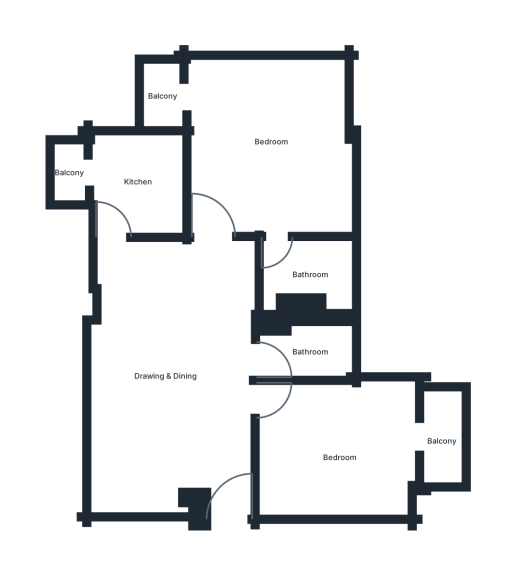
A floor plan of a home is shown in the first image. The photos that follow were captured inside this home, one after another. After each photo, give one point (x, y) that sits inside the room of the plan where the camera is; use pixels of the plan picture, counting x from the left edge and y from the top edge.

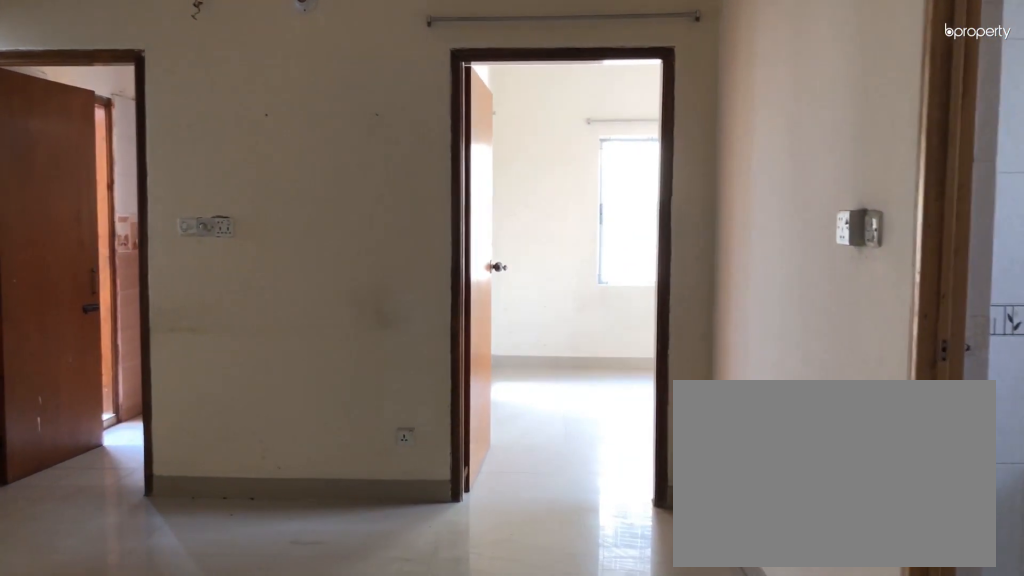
(166, 363)
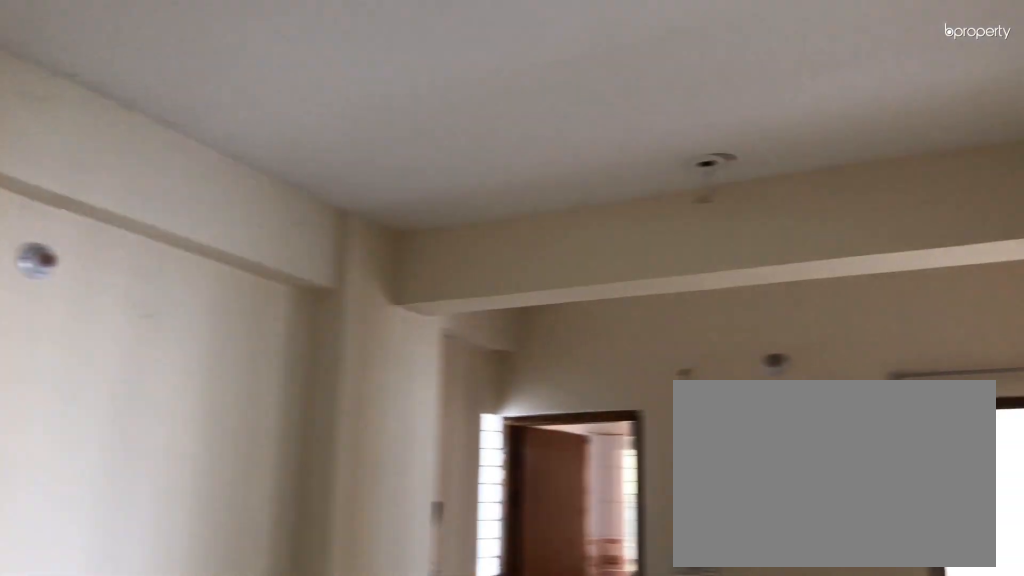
(166, 363)
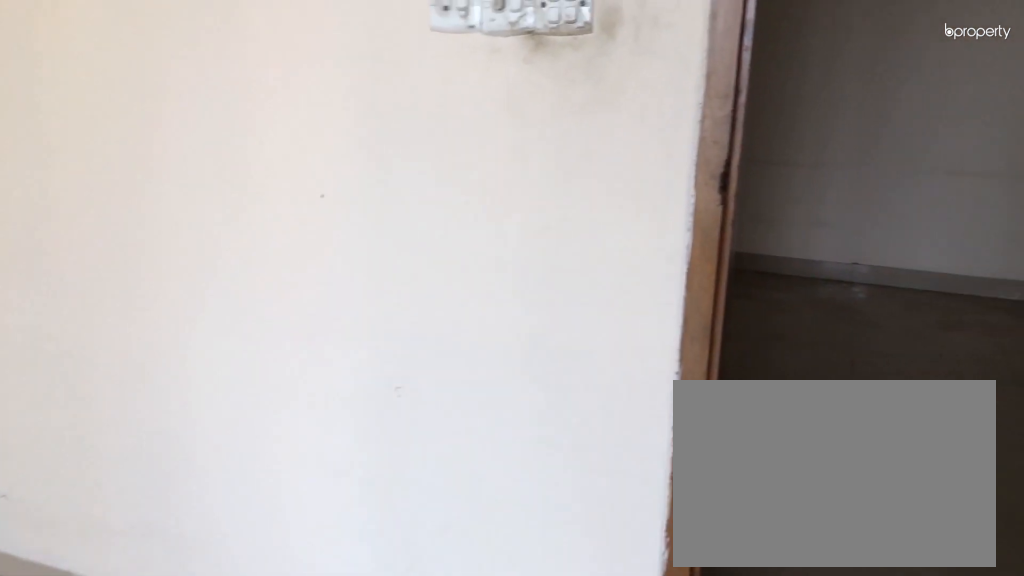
(335, 451)
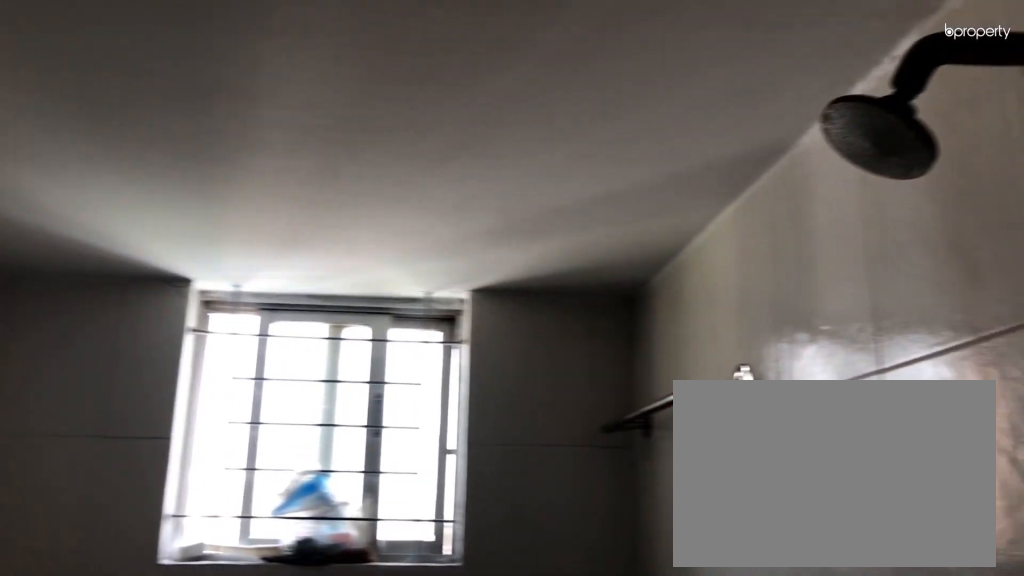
(306, 347)
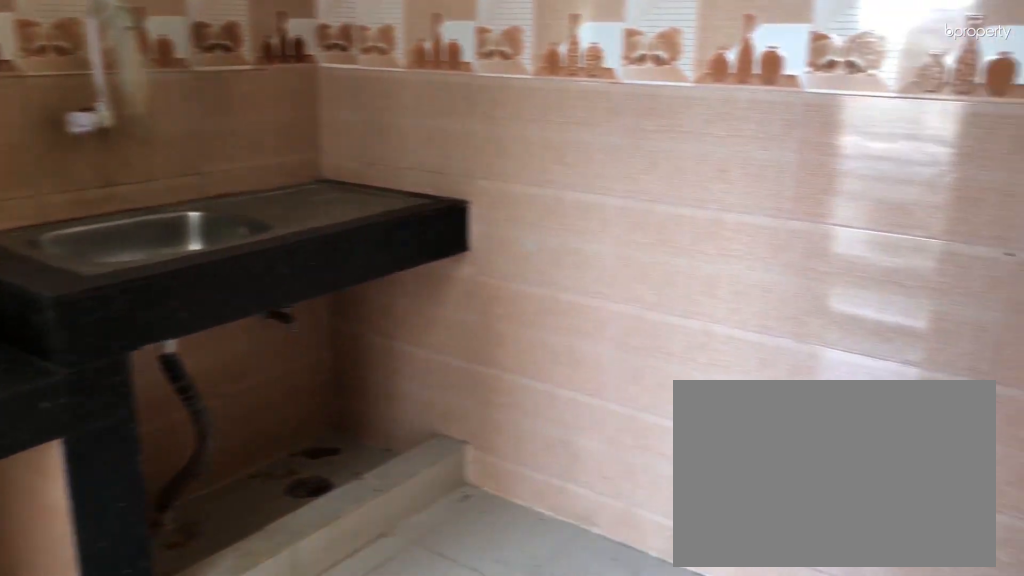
(132, 184)
